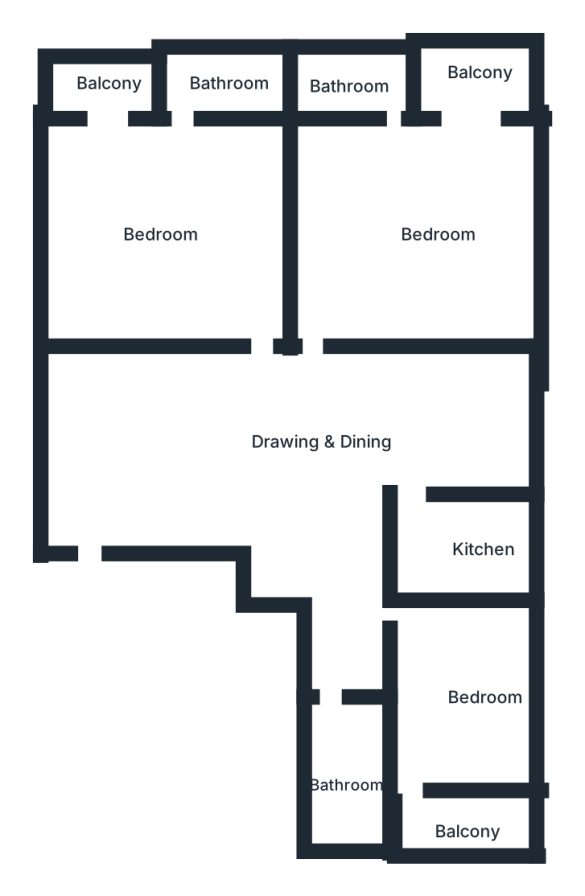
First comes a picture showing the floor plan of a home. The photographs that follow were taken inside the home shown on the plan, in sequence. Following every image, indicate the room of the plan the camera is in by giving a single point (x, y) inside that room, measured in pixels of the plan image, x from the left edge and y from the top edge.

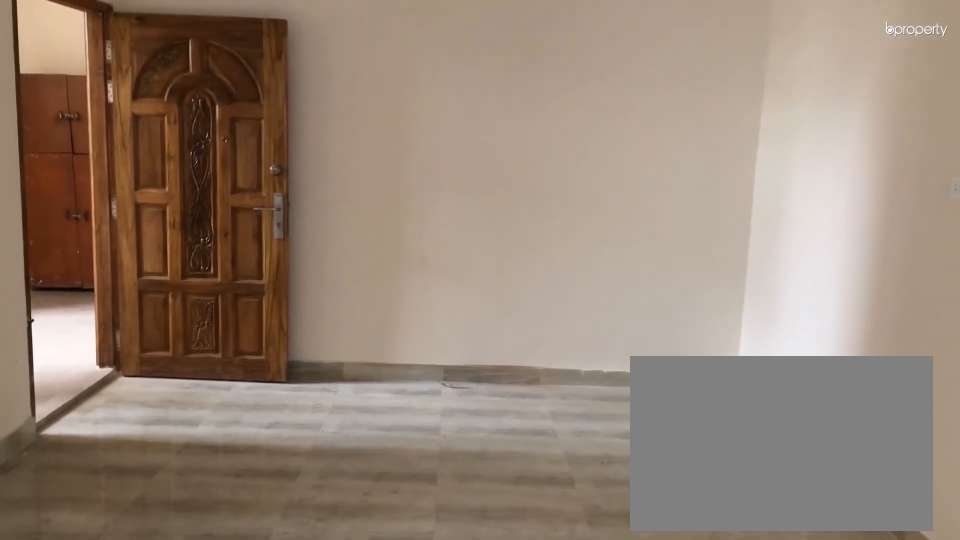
(275, 451)
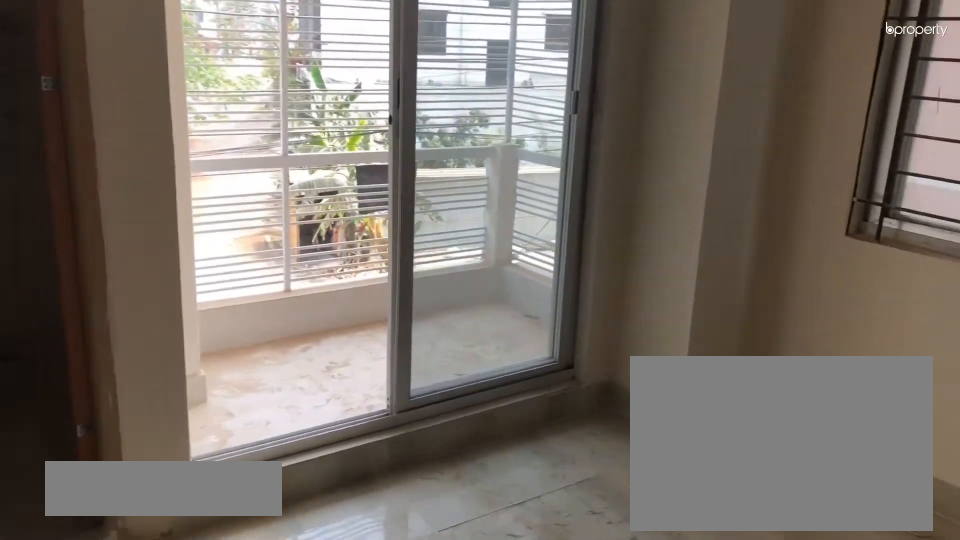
(451, 230)
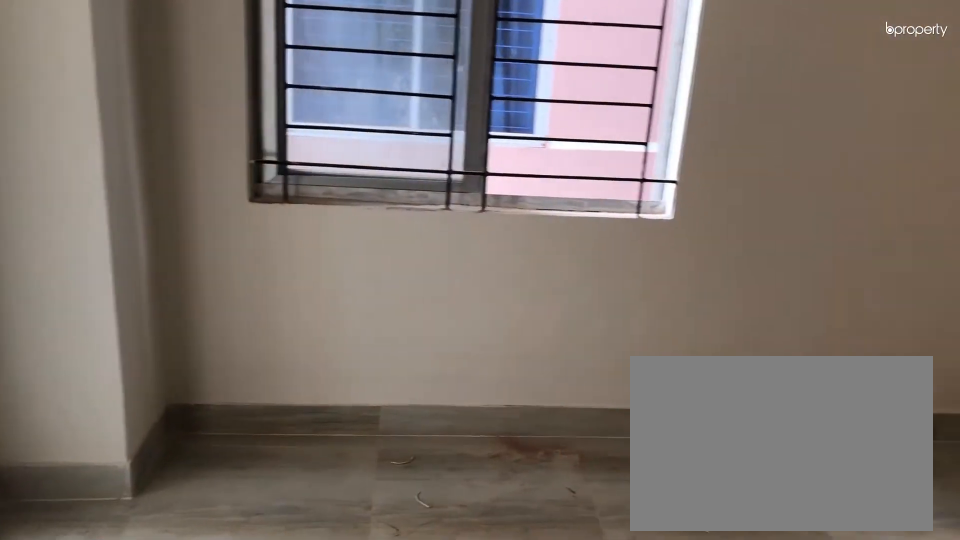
(451, 230)
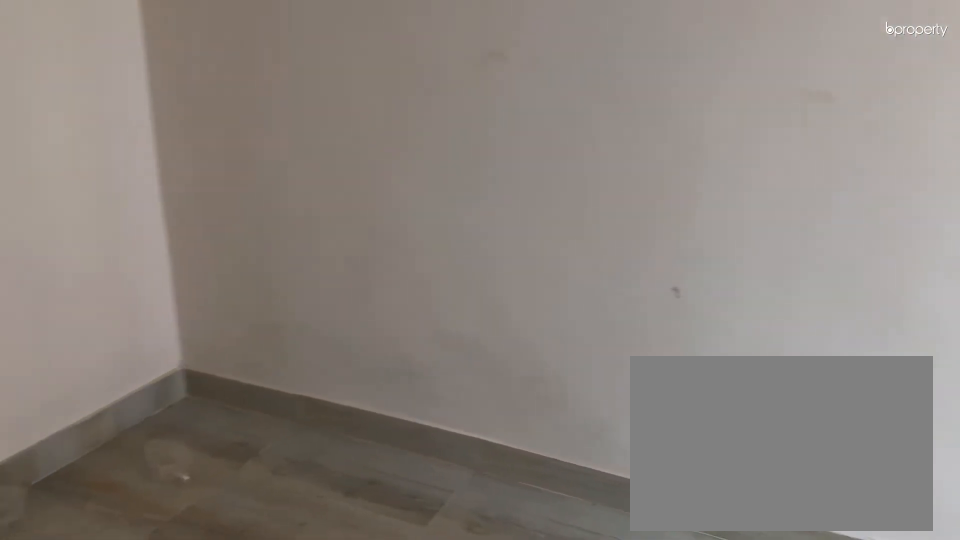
(172, 148)
